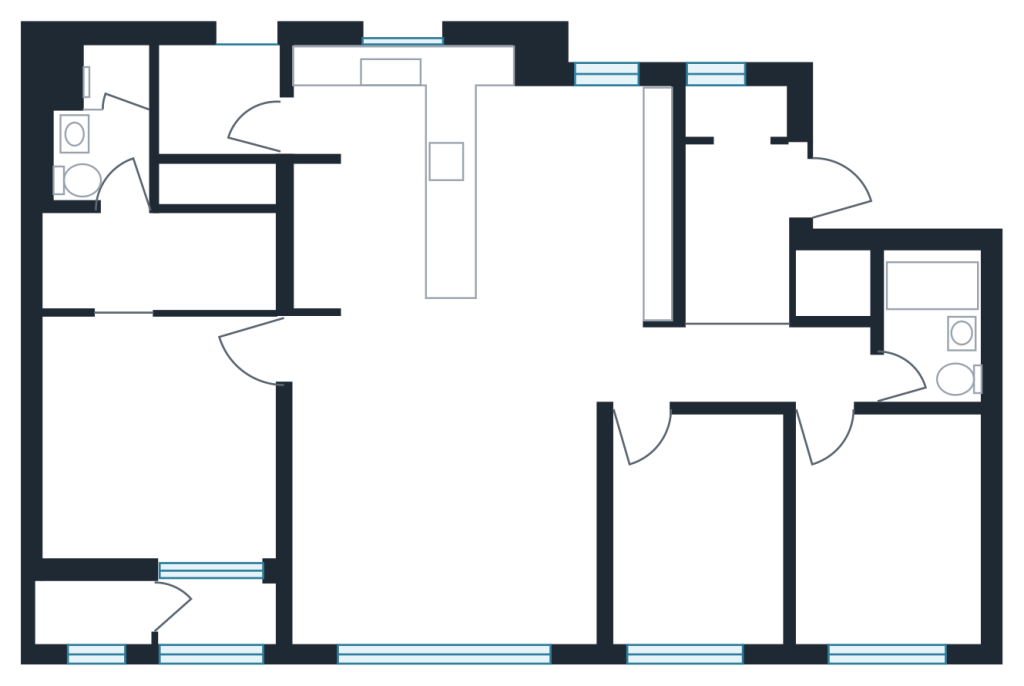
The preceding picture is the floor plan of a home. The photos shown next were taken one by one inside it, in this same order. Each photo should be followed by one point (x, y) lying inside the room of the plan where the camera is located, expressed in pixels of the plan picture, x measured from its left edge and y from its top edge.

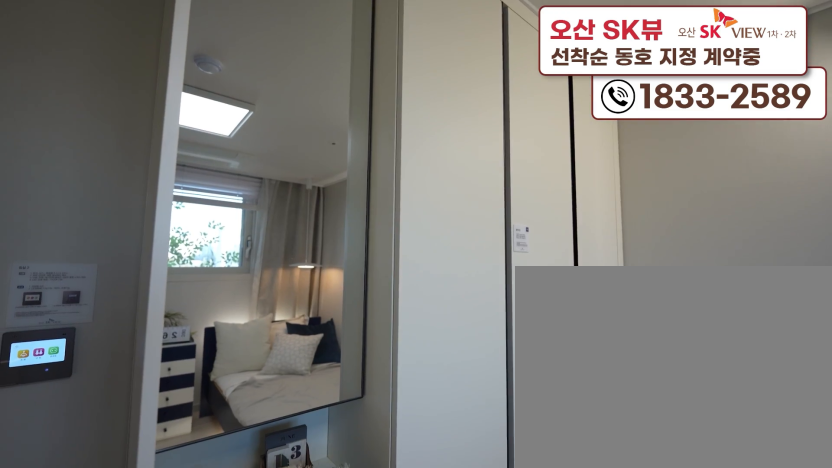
(879, 583)
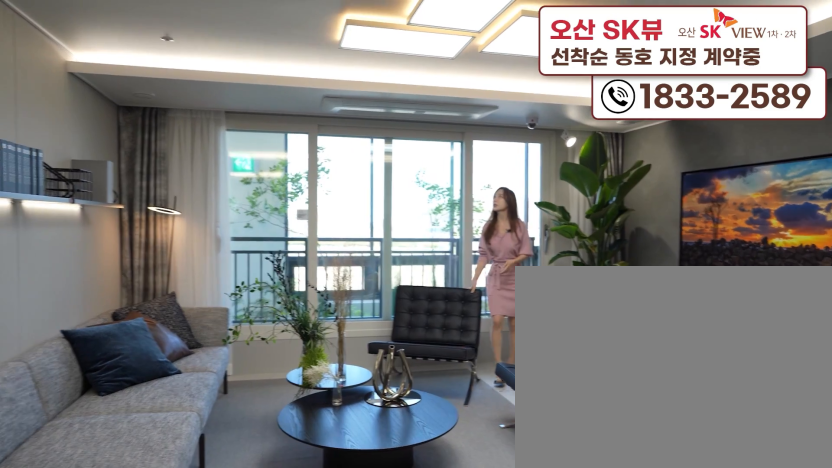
(449, 565)
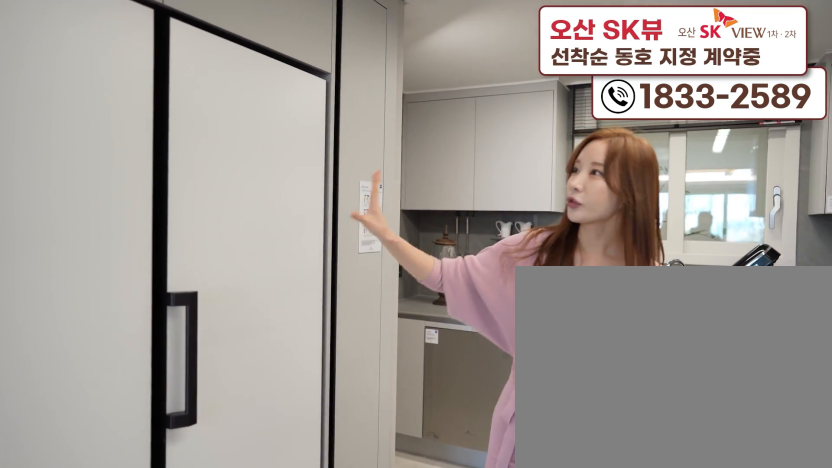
(408, 324)
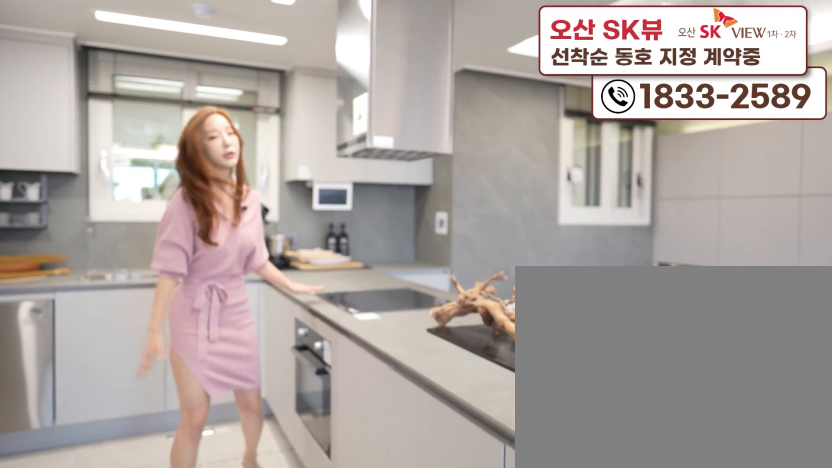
(408, 324)
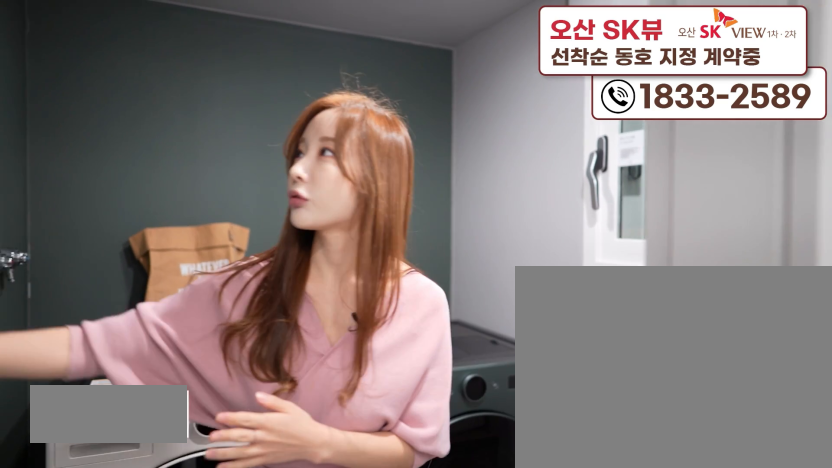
(232, 116)
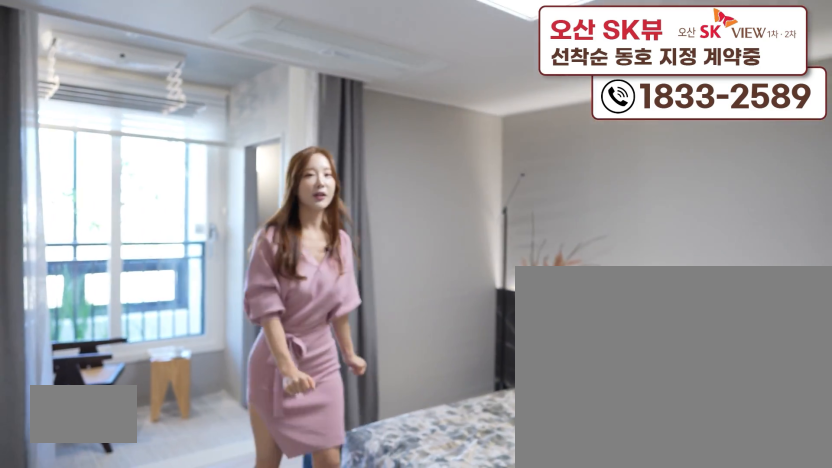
(161, 509)
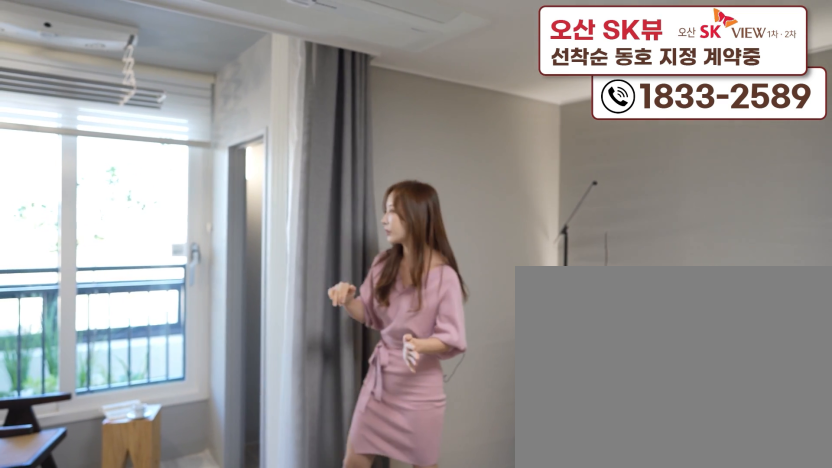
(163, 509)
